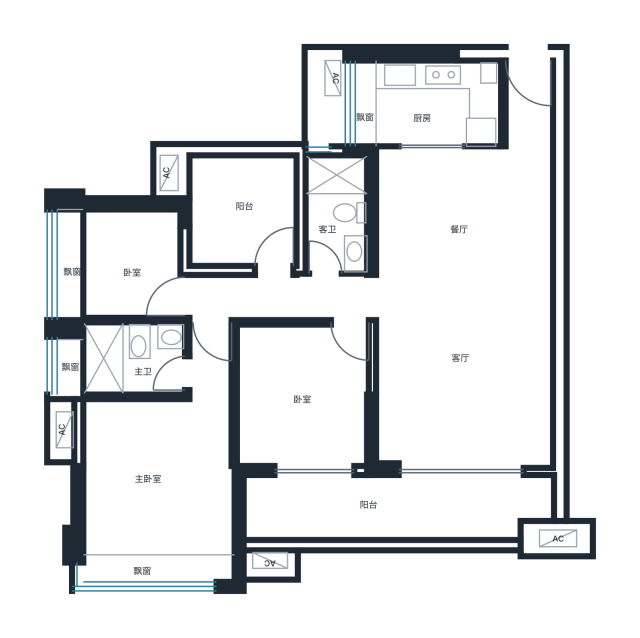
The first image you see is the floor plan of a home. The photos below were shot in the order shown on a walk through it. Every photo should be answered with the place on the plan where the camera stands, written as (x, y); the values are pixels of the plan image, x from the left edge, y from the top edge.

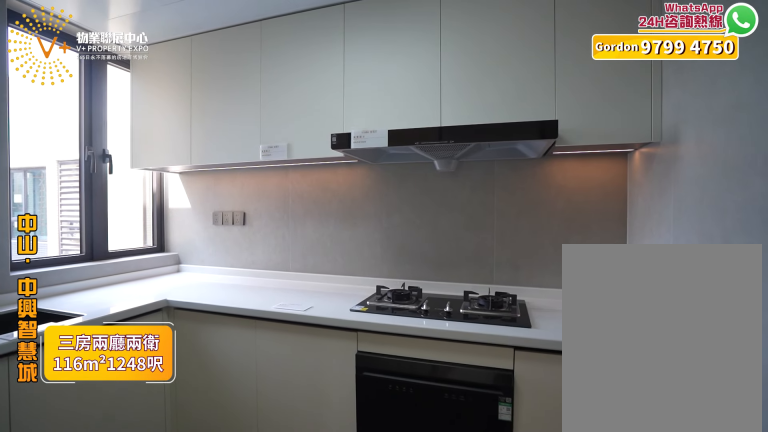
(434, 104)
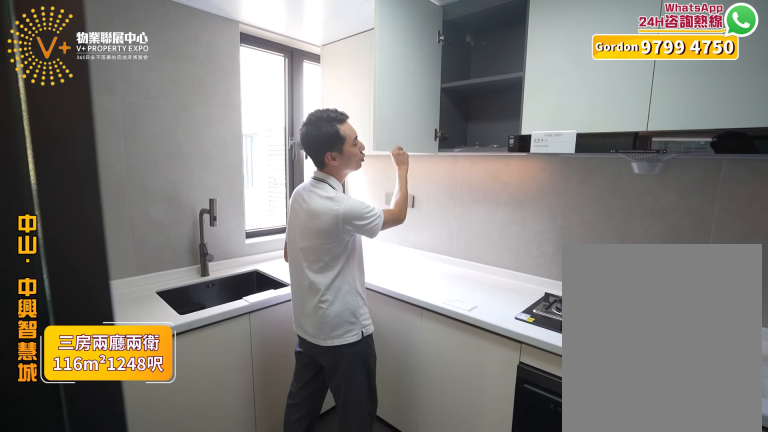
(434, 109)
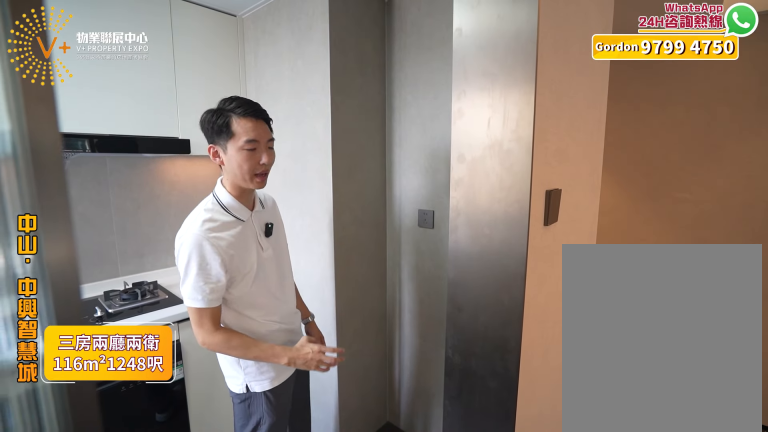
(430, 103)
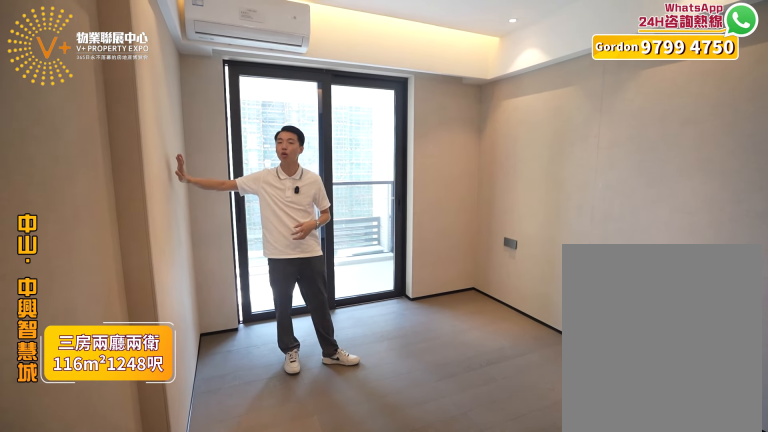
(302, 384)
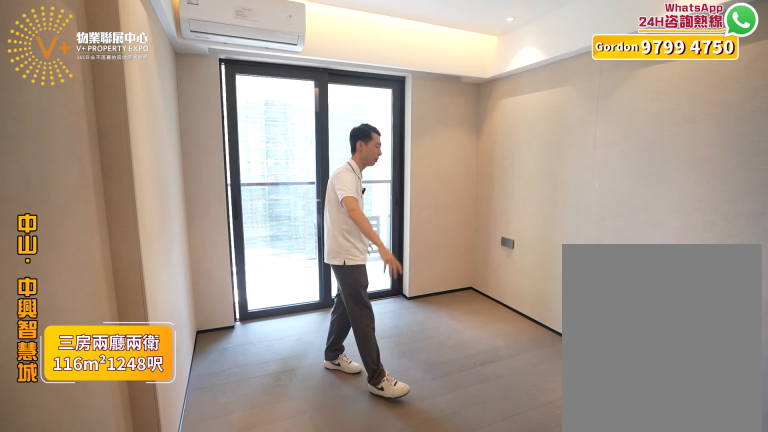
(306, 385)
